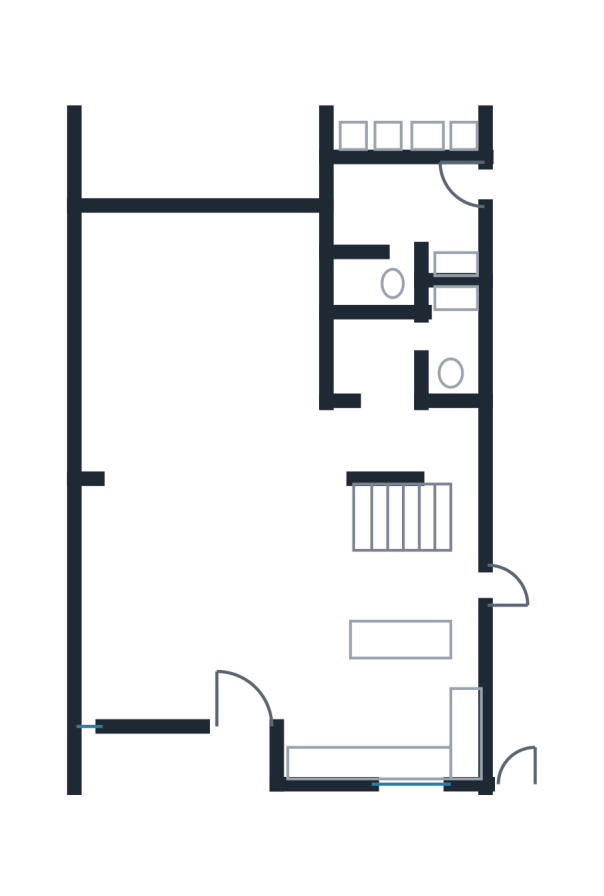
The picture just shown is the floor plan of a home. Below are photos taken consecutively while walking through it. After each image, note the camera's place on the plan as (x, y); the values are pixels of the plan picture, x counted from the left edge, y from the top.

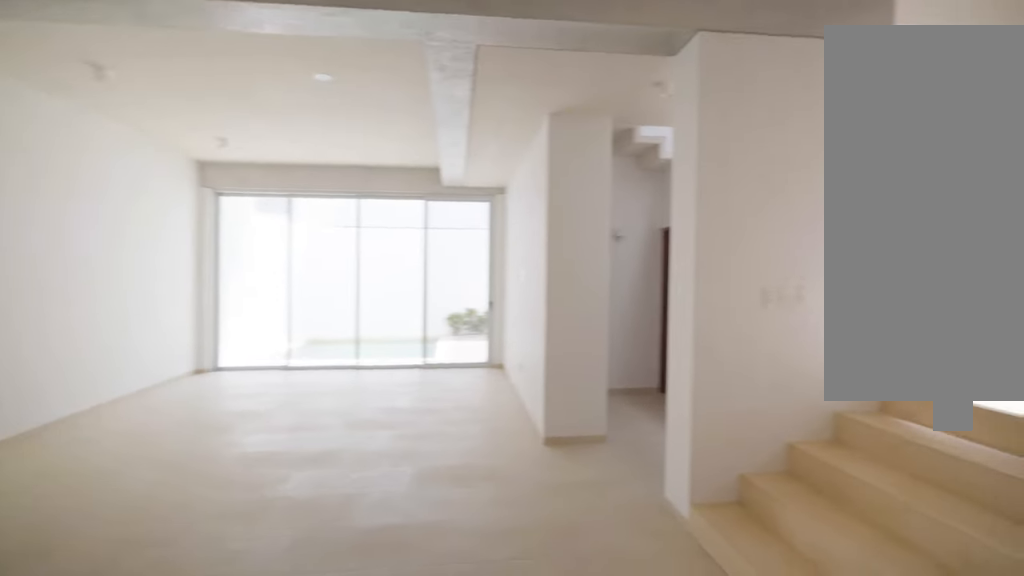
(233, 692)
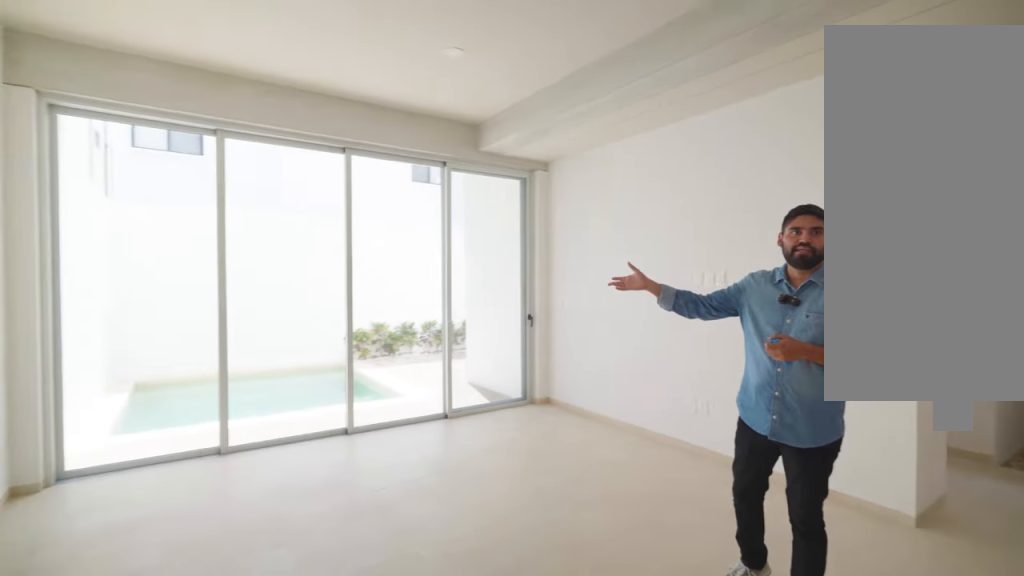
(165, 480)
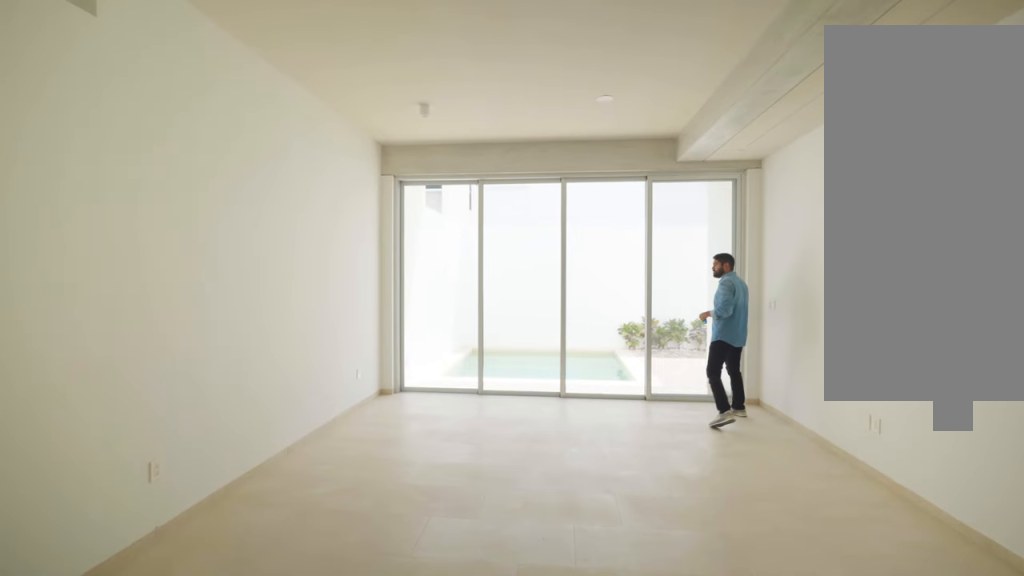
(162, 491)
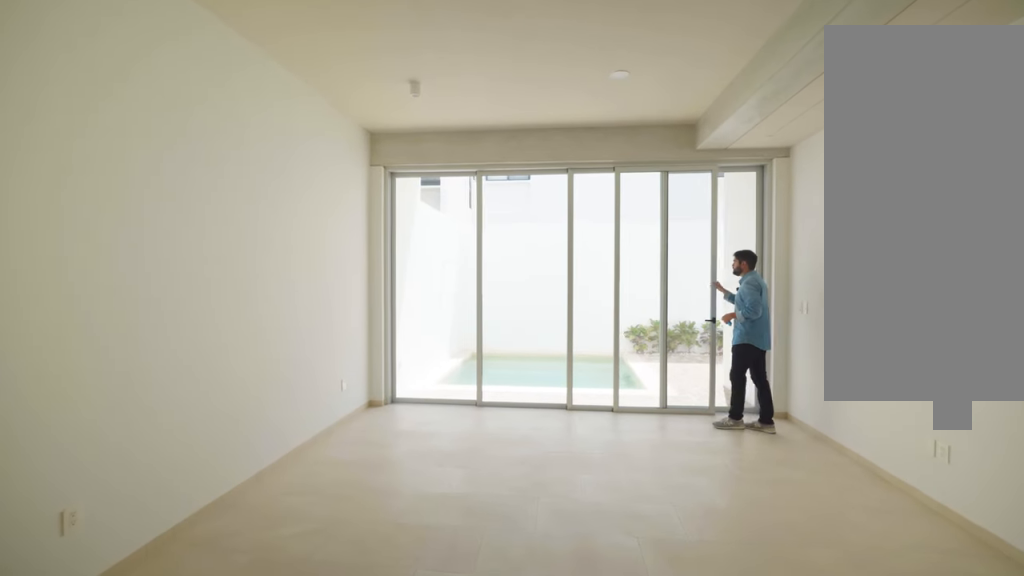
(162, 491)
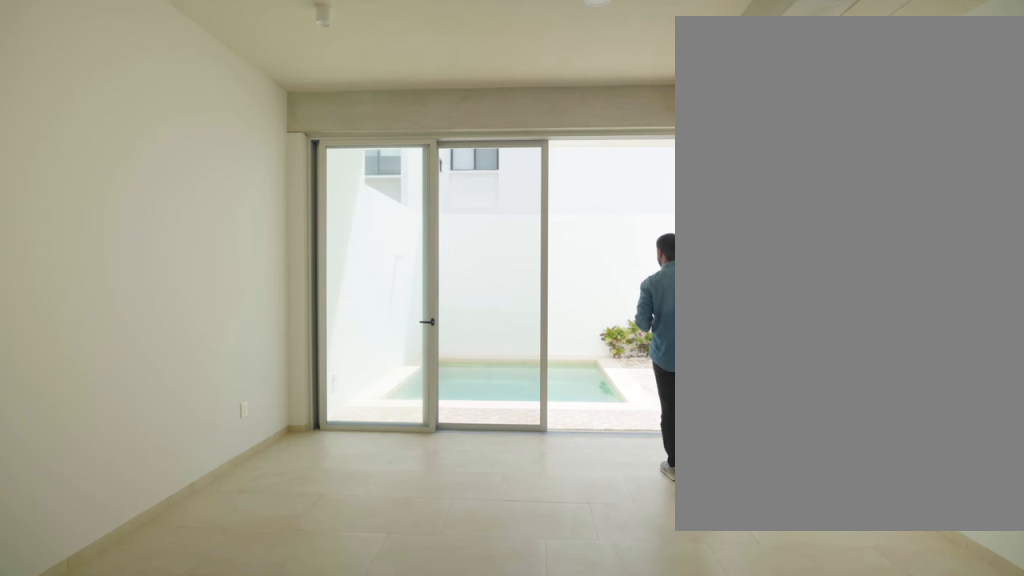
(196, 372)
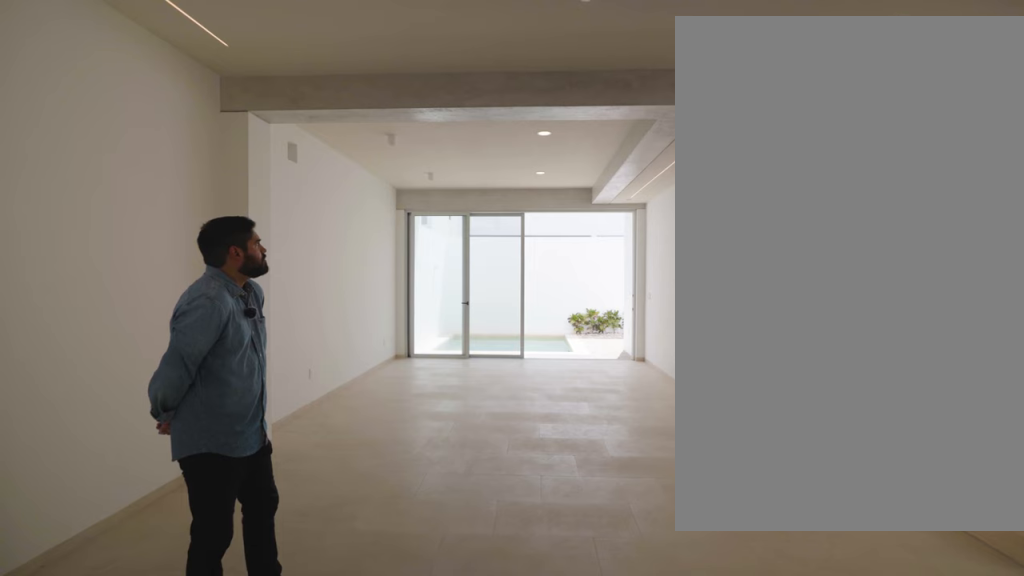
(199, 591)
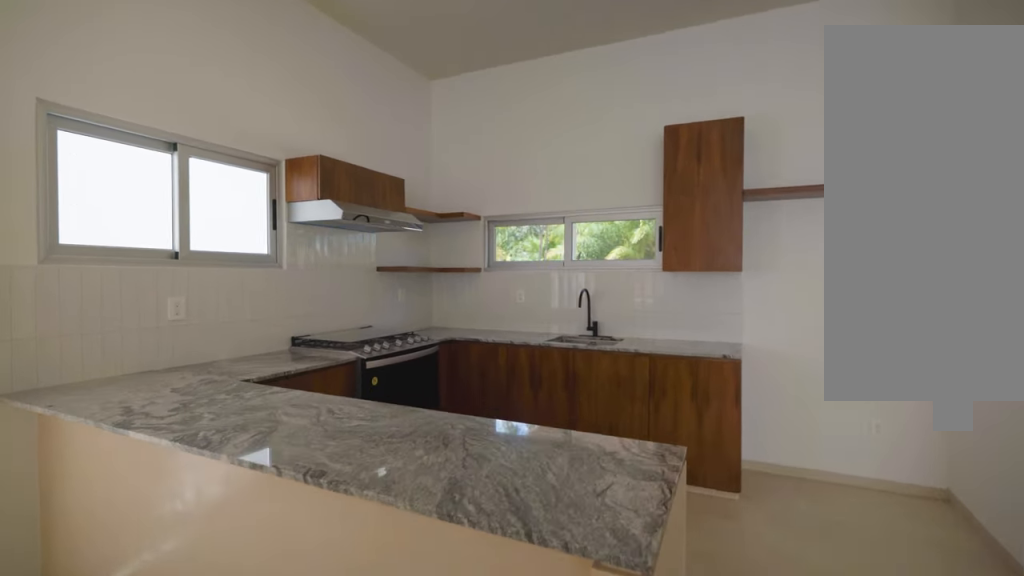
(335, 574)
